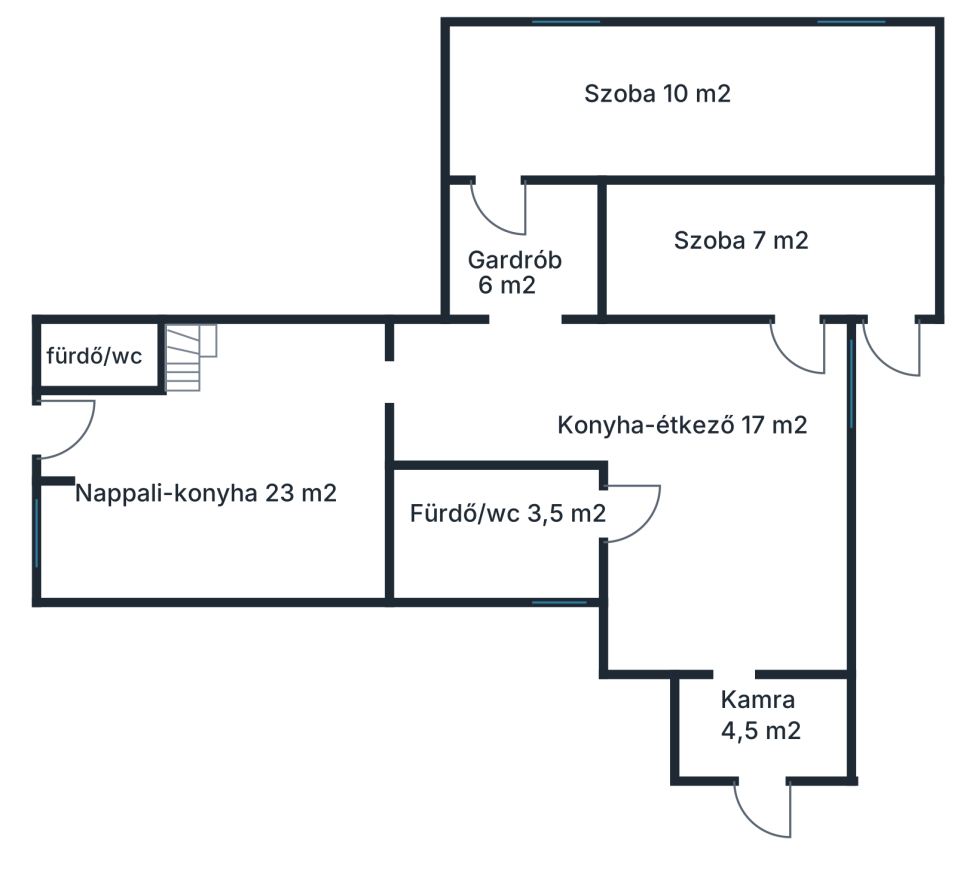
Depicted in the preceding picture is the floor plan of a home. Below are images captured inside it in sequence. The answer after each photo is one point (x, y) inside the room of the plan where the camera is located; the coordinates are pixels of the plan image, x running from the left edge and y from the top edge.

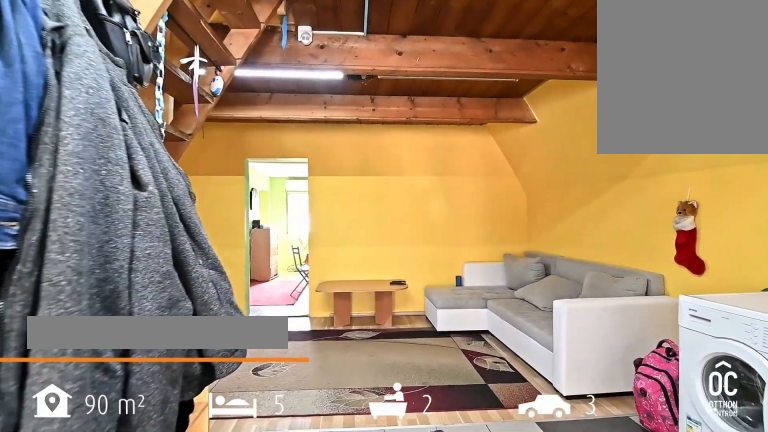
(216, 478)
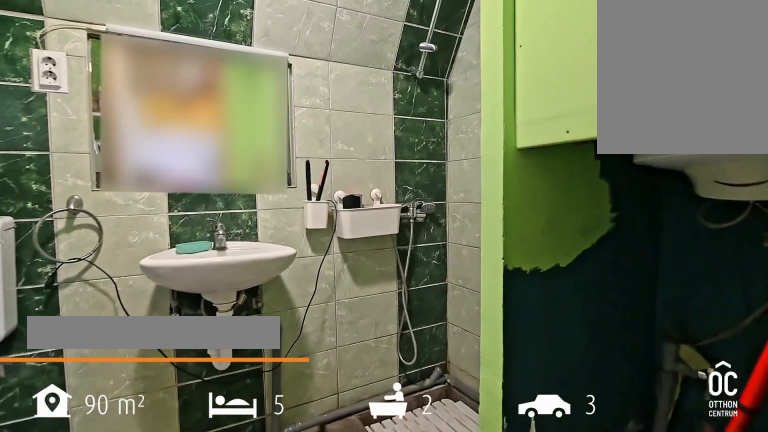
(91, 360)
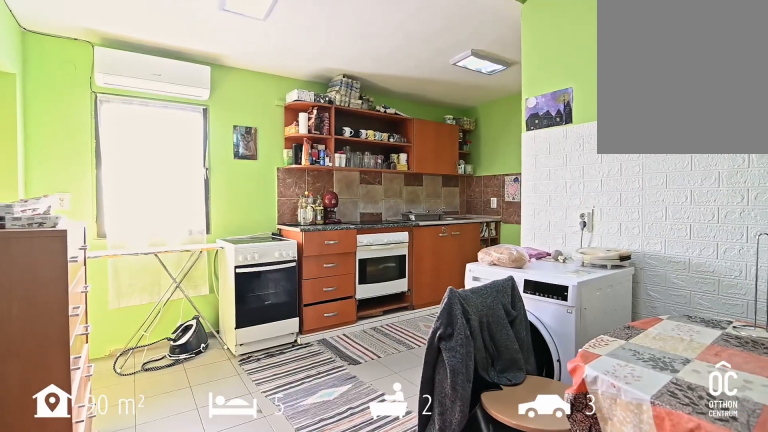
(726, 495)
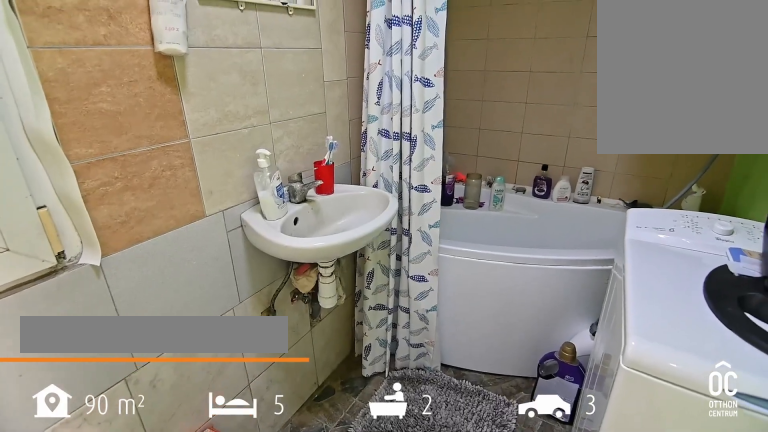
(496, 519)
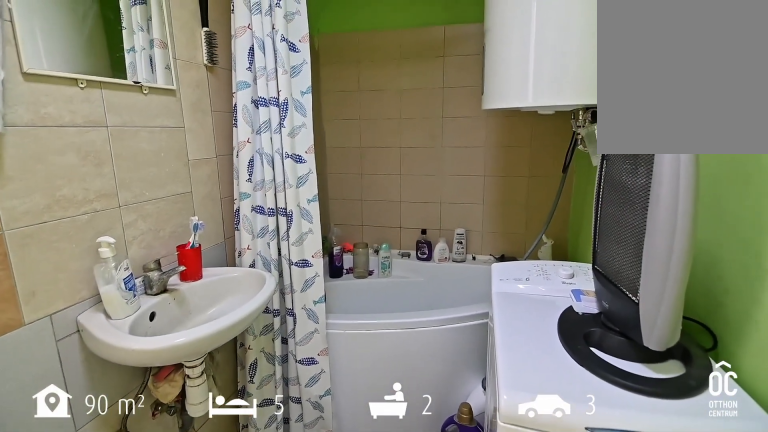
(497, 519)
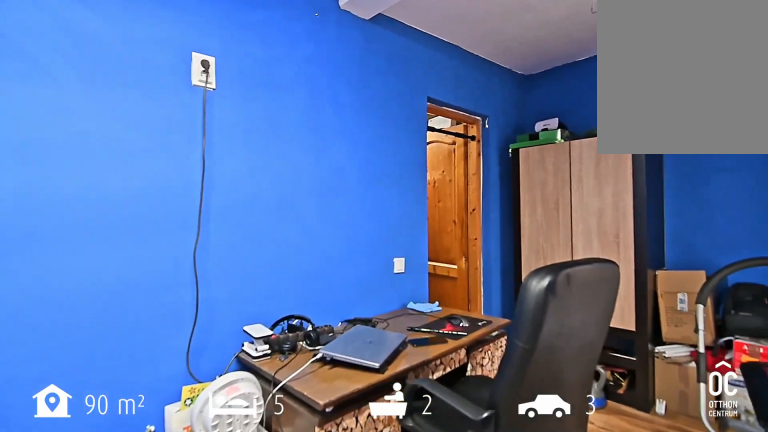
(695, 105)
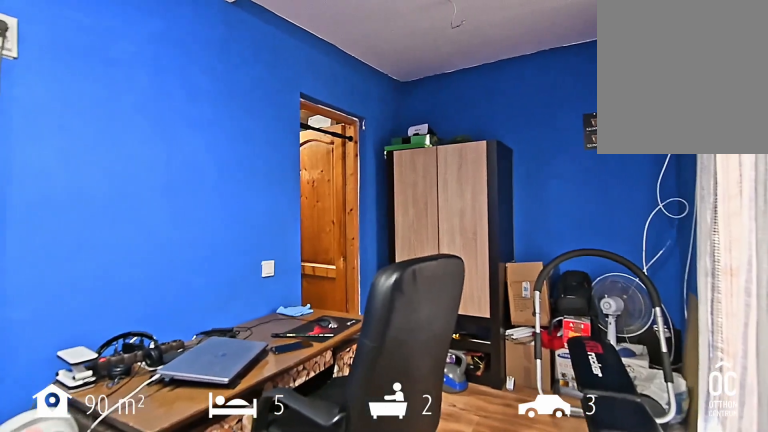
(695, 105)
